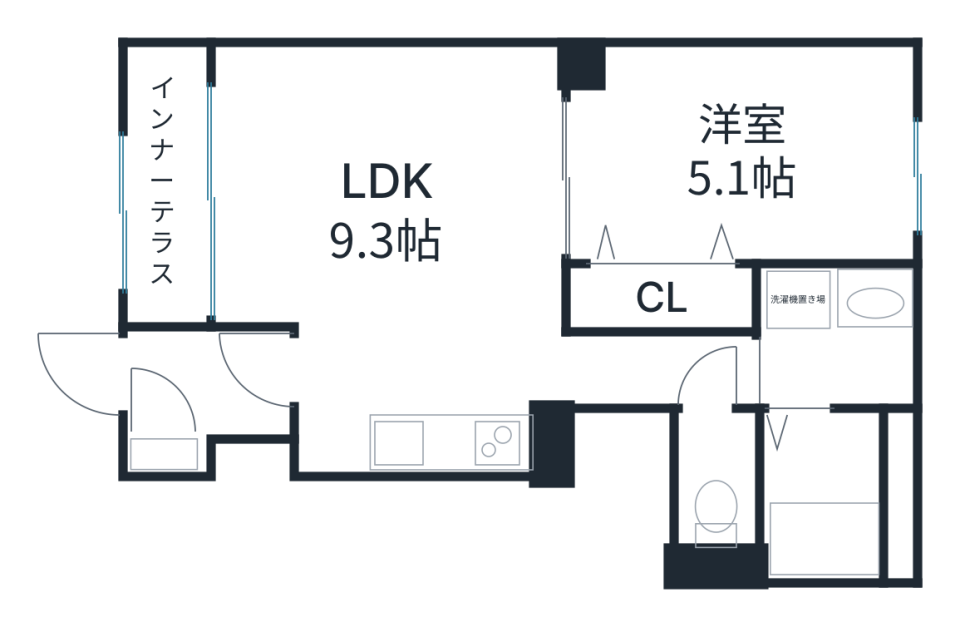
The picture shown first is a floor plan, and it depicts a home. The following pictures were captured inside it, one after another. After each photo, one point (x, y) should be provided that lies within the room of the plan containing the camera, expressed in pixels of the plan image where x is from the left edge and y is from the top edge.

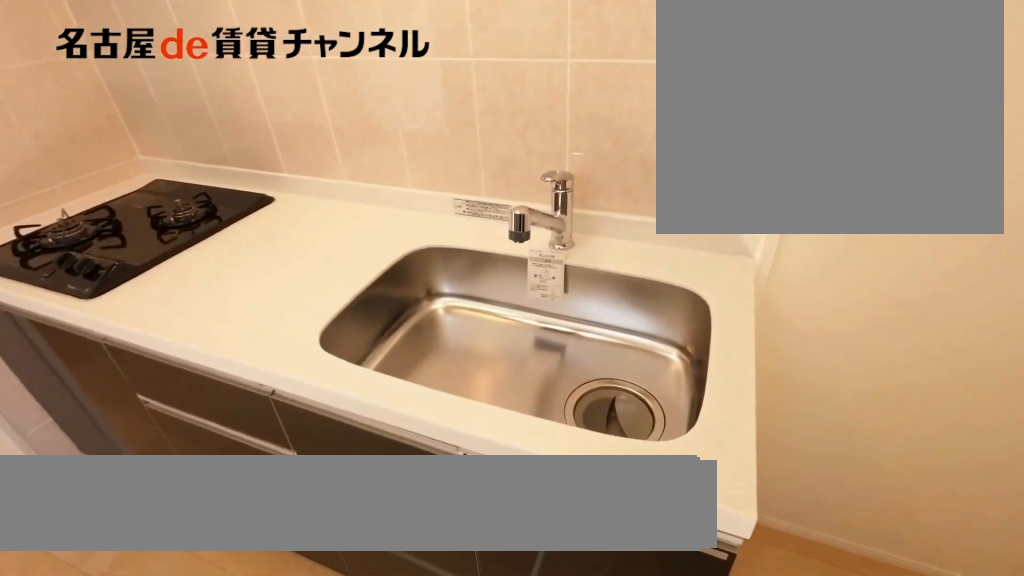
(465, 441)
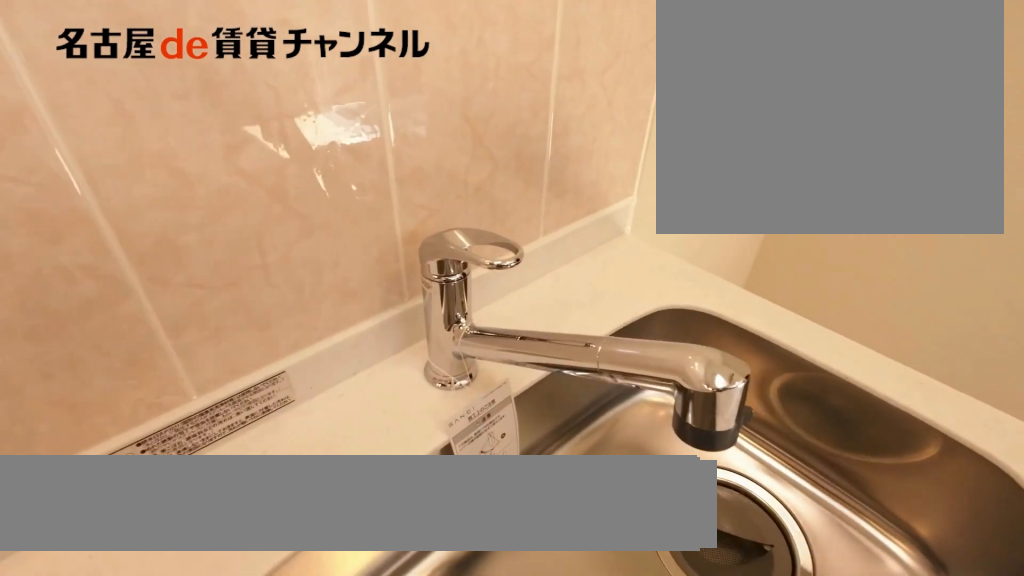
(465, 441)
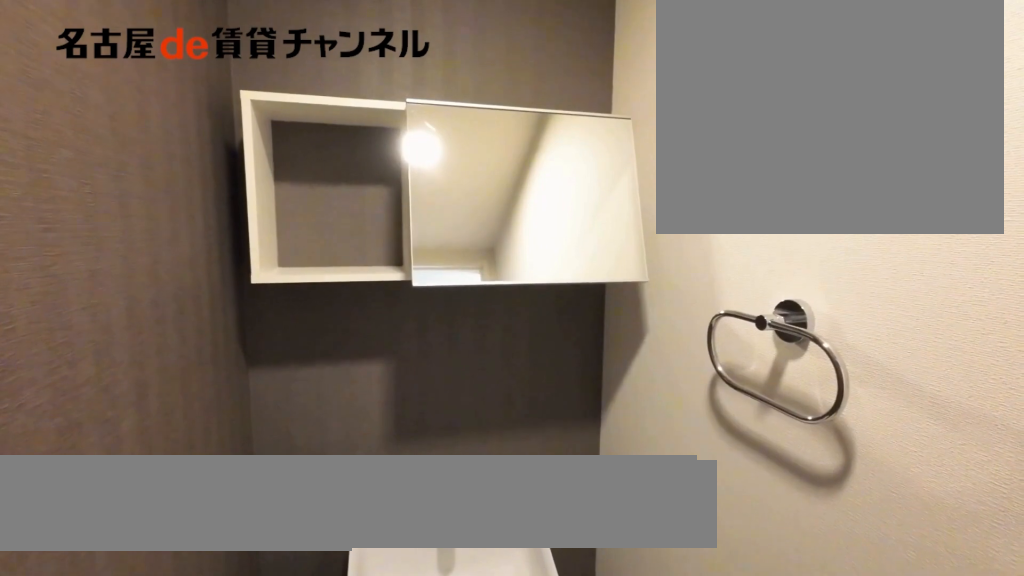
(714, 481)
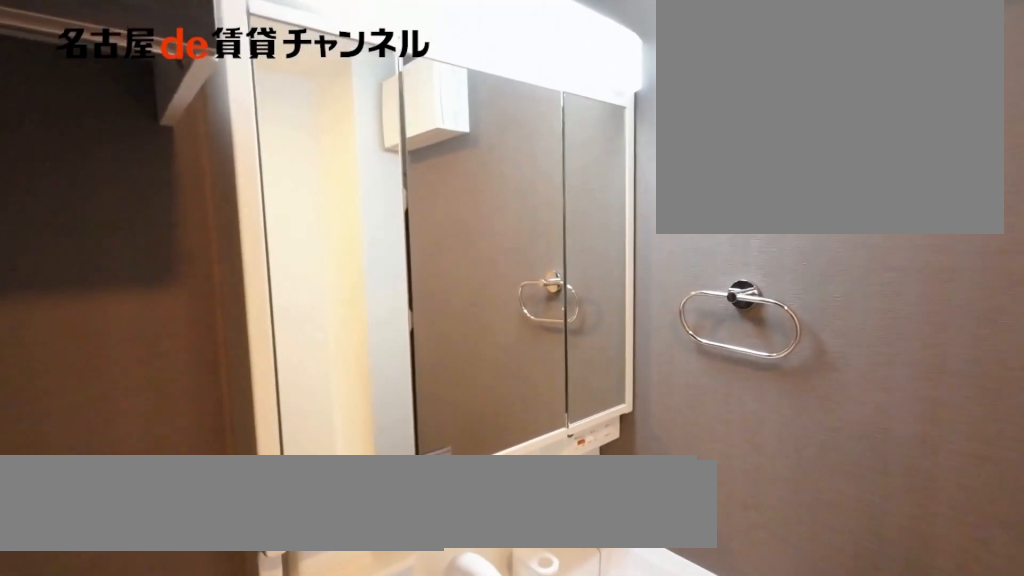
(834, 334)
